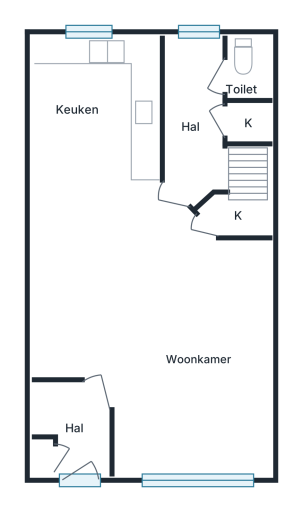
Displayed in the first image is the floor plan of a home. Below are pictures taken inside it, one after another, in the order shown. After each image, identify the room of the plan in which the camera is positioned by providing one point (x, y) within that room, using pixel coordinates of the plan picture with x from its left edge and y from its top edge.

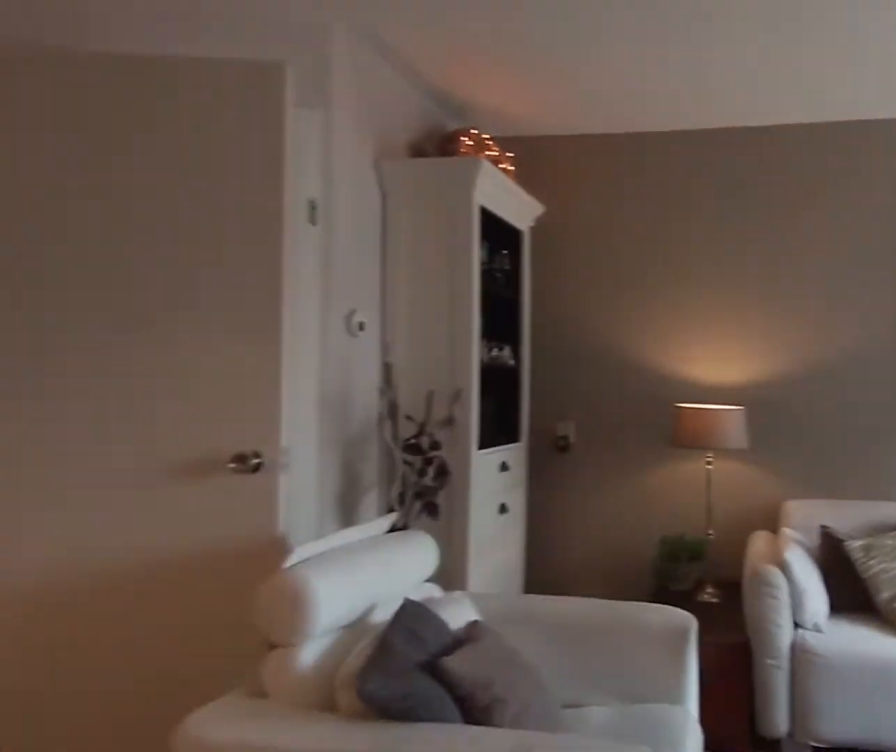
(156, 324)
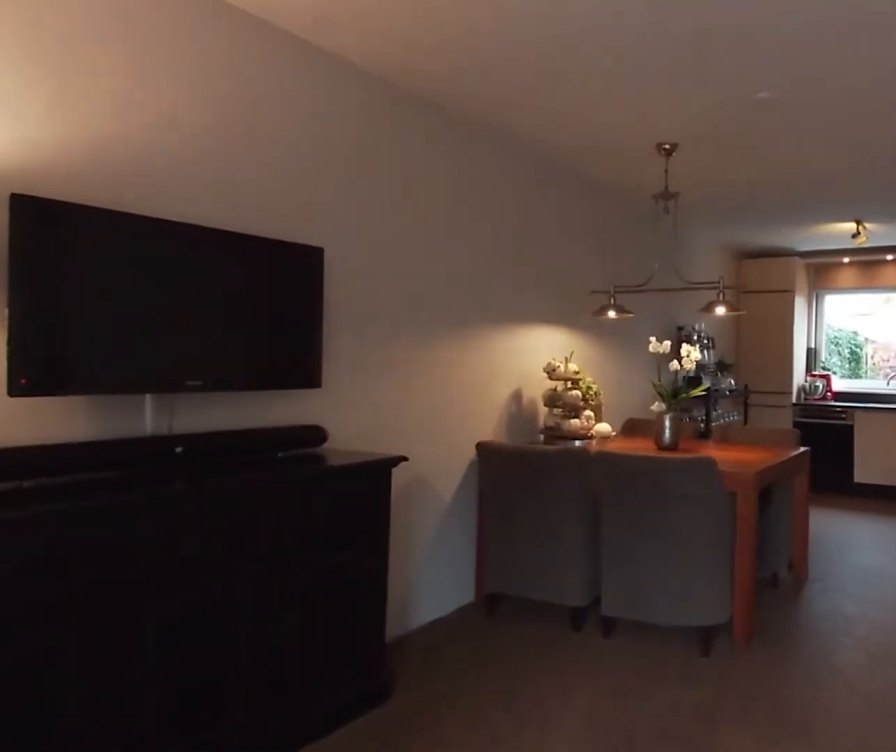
(156, 324)
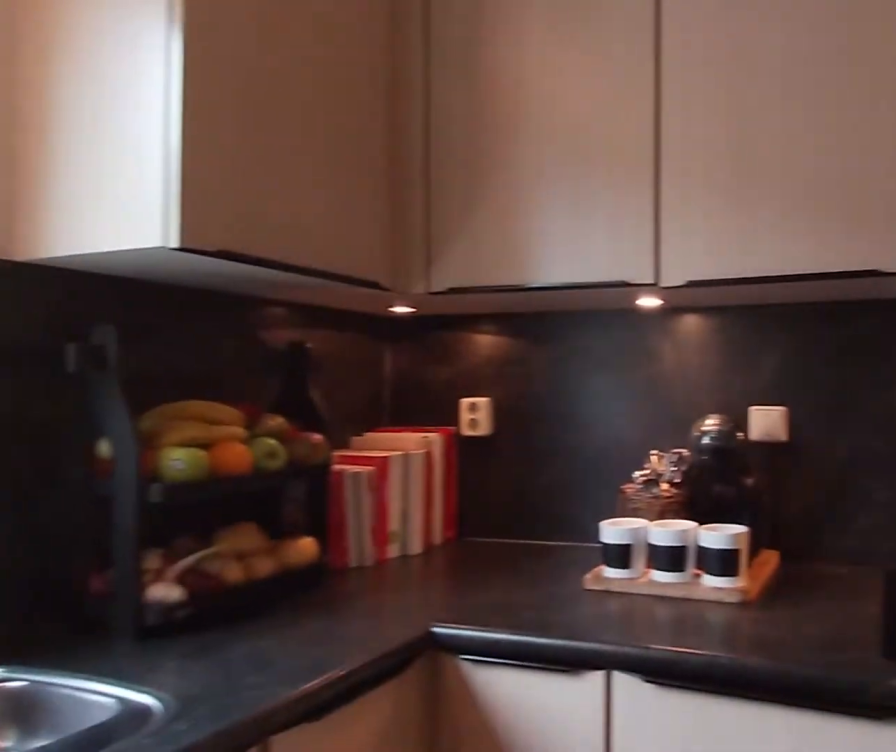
(95, 108)
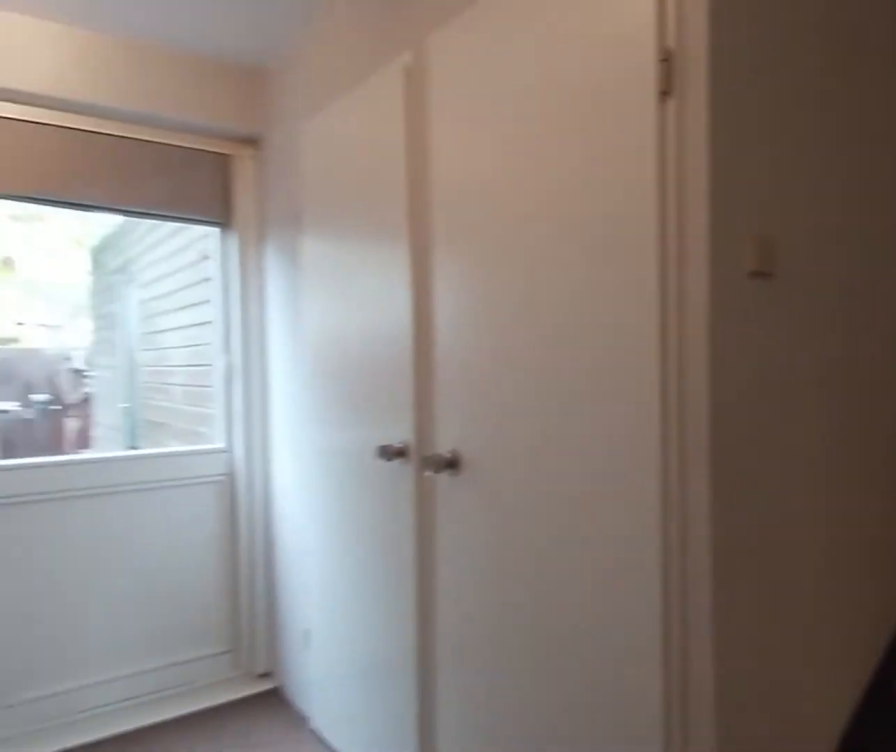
(195, 117)
